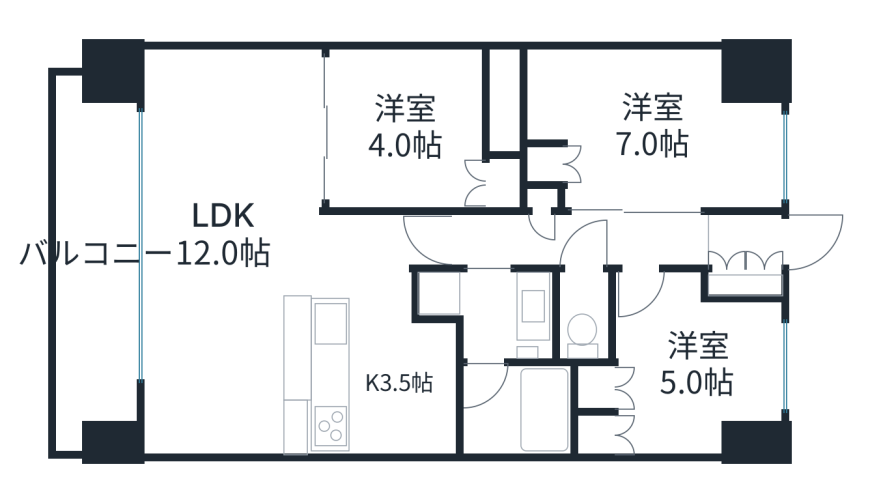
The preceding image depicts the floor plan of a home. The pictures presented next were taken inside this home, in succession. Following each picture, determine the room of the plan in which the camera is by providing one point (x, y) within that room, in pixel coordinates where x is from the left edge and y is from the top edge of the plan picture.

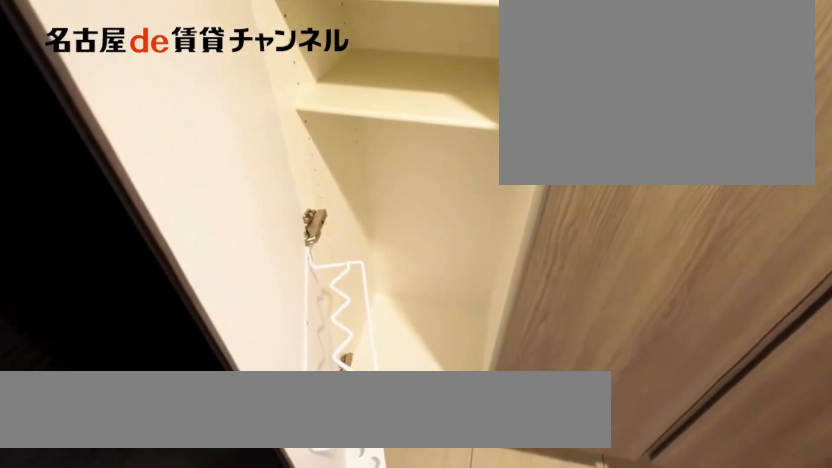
(746, 285)
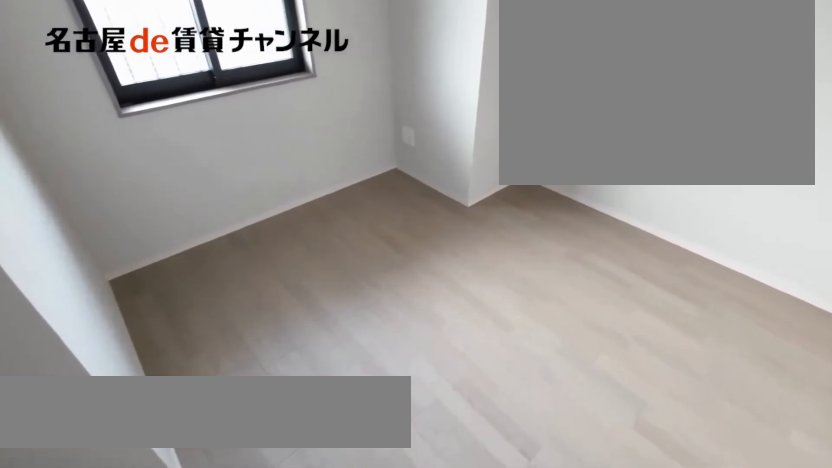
(697, 367)
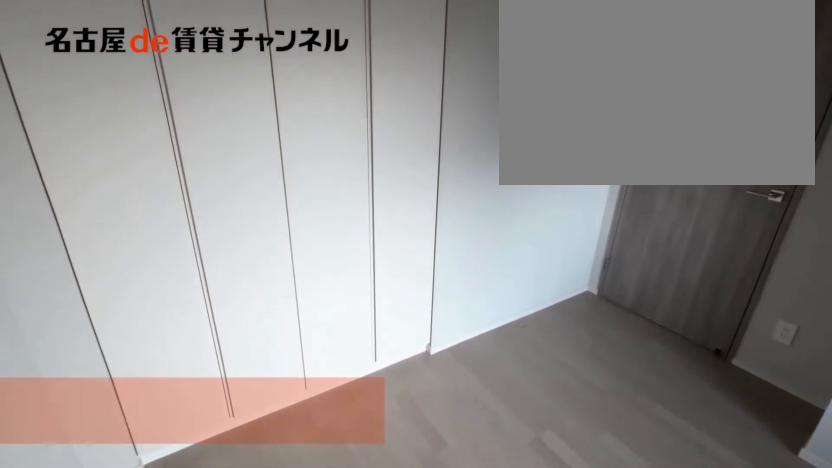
(697, 367)
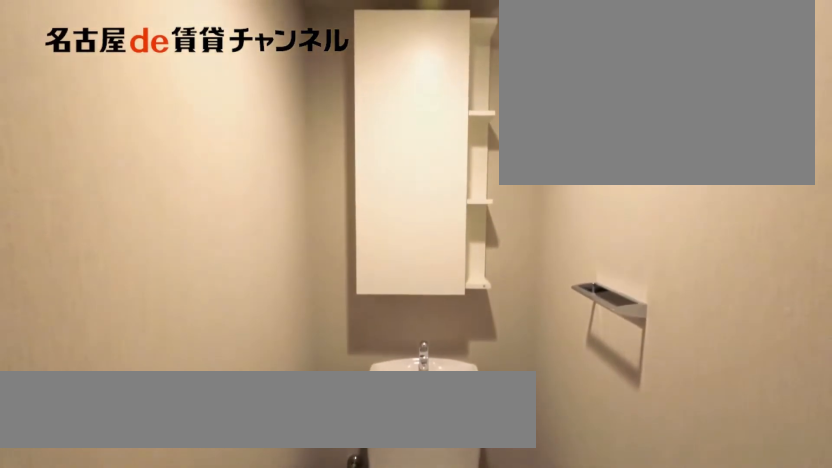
(586, 319)
